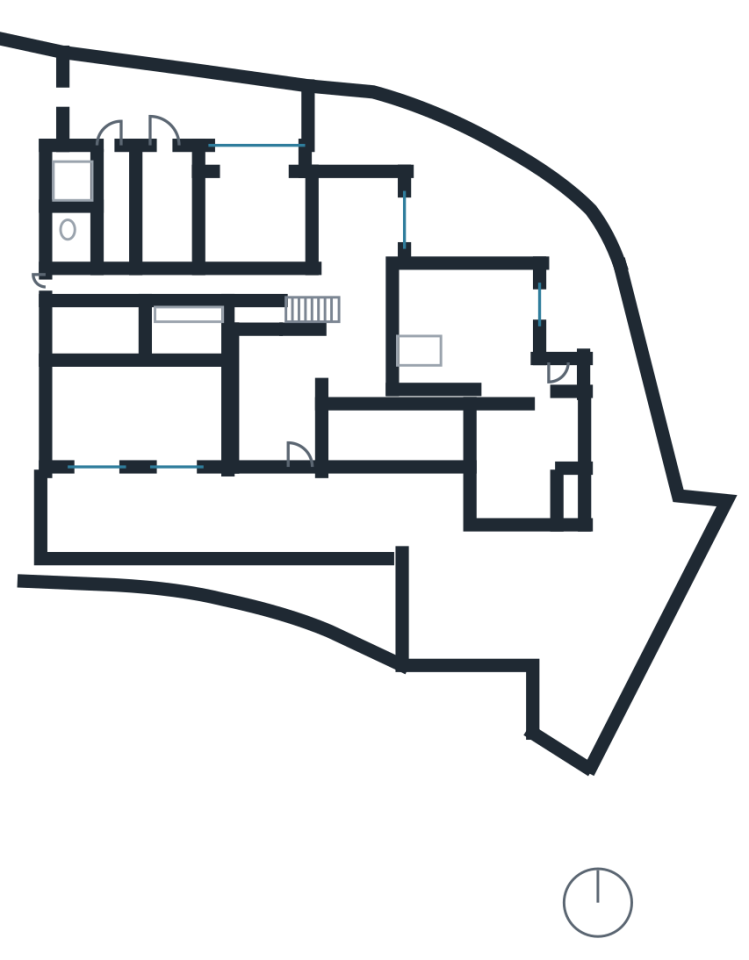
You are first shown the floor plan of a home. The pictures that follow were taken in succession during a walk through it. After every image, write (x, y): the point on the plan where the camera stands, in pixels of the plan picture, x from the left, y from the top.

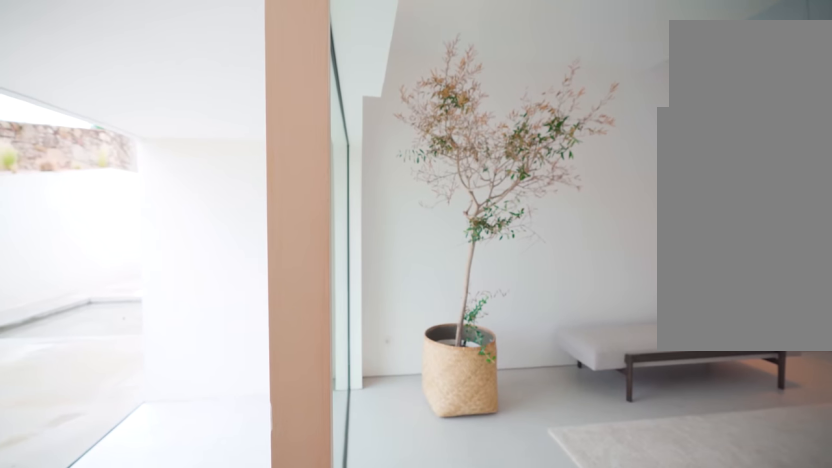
(299, 446)
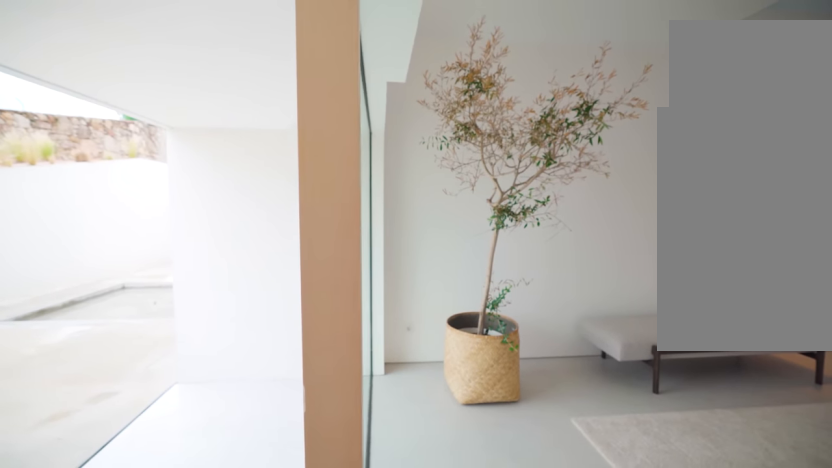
(300, 445)
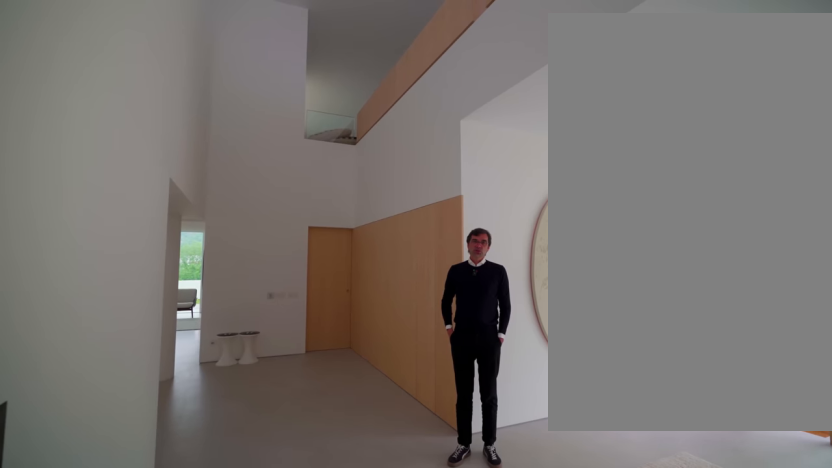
(260, 354)
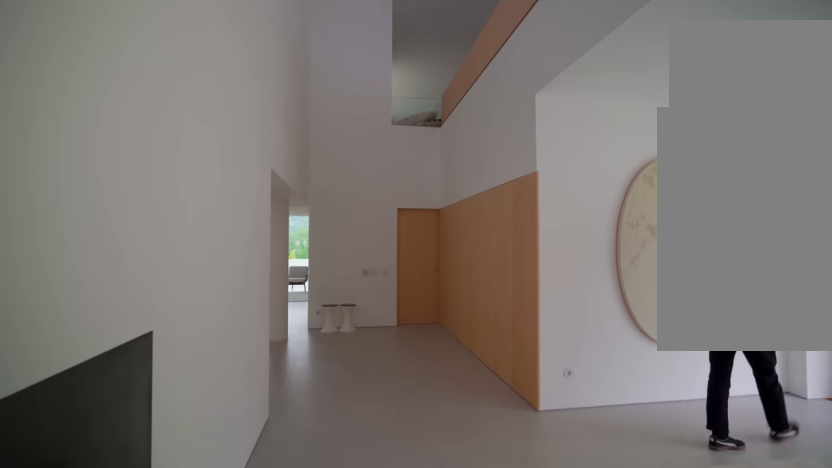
(261, 352)
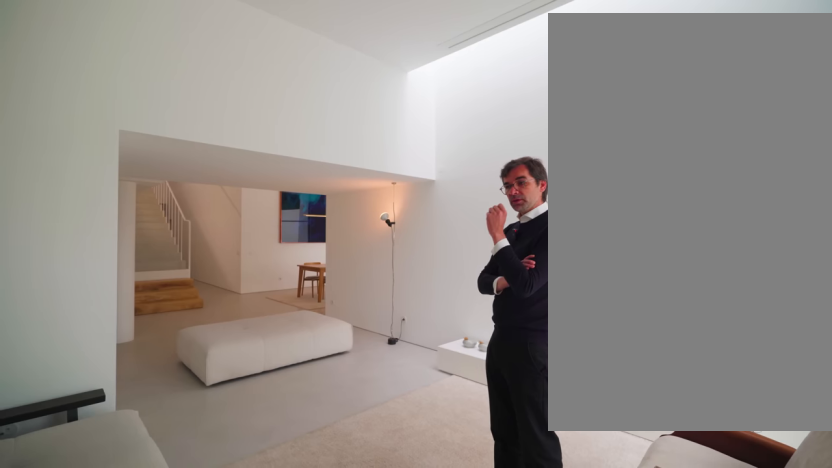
(518, 376)
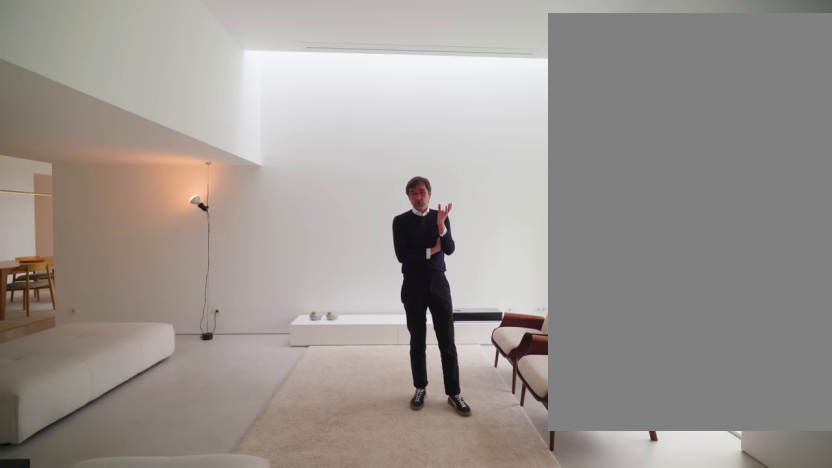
(494, 341)
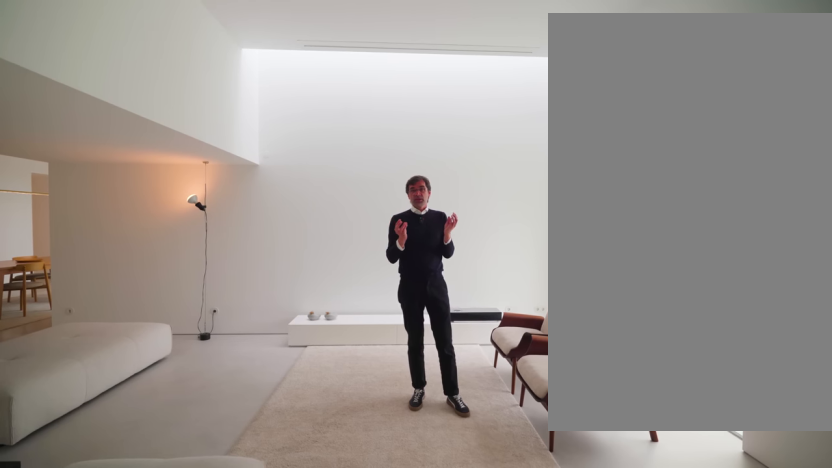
(494, 341)
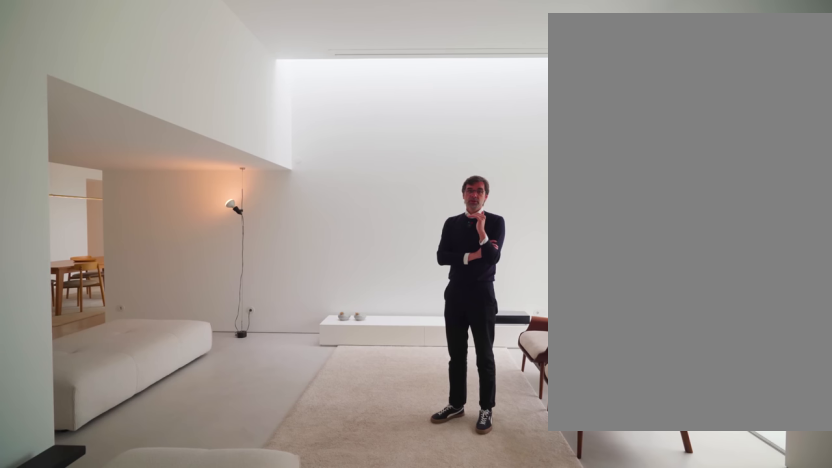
(495, 340)
